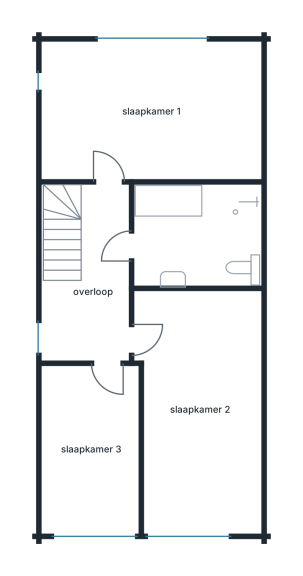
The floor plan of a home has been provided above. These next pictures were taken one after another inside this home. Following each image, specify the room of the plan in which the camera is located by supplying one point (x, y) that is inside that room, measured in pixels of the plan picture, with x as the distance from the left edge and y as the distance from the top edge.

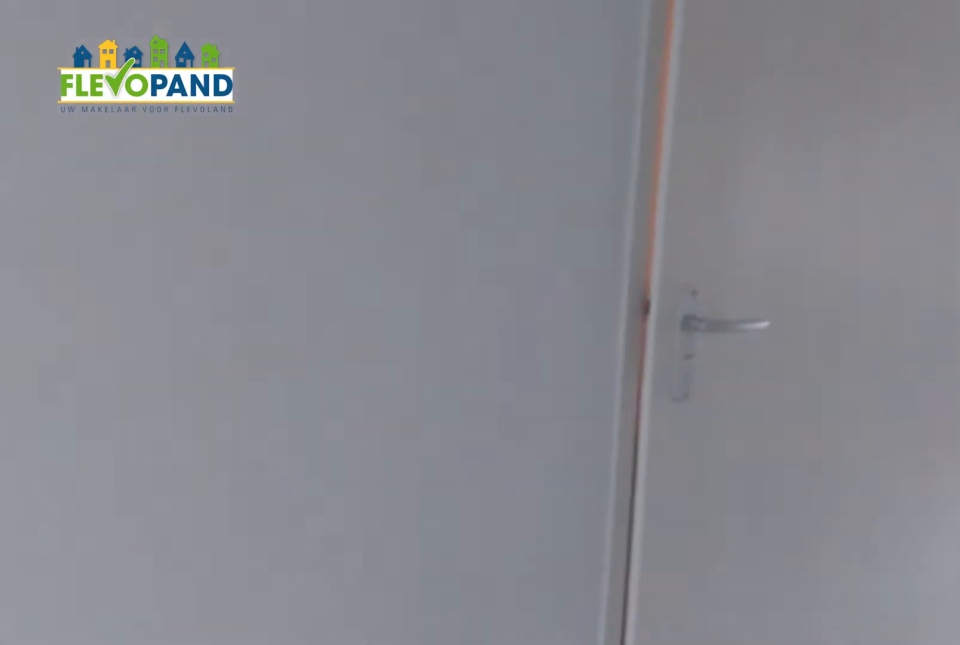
(94, 287)
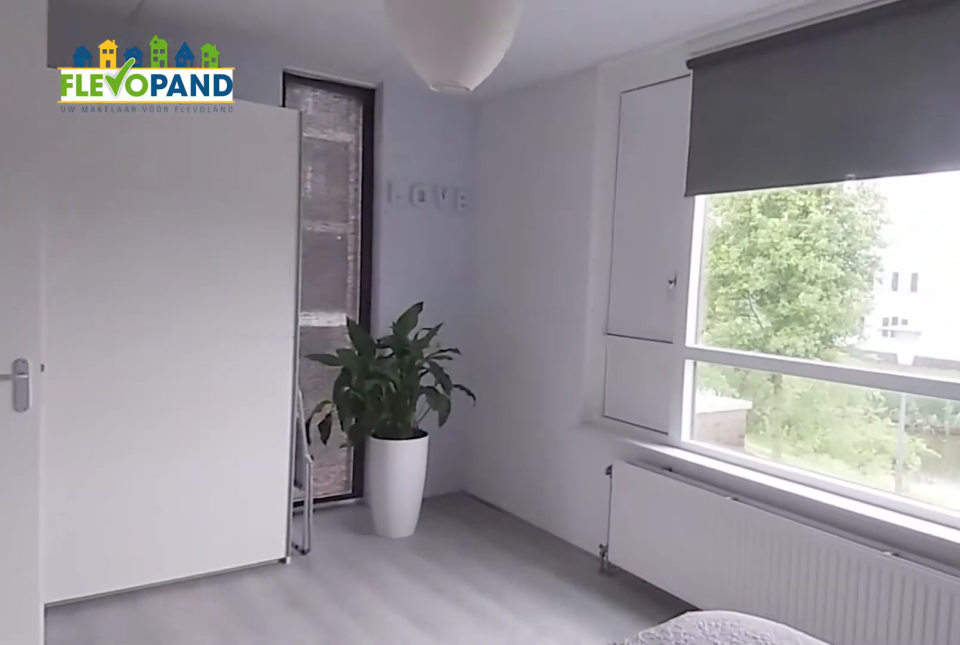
(152, 111)
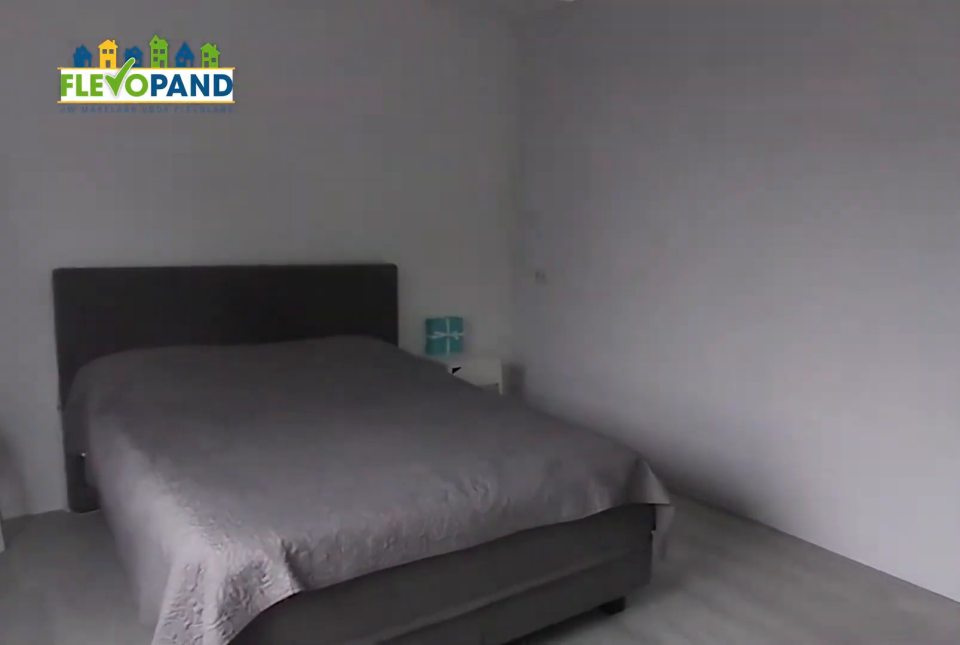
(152, 111)
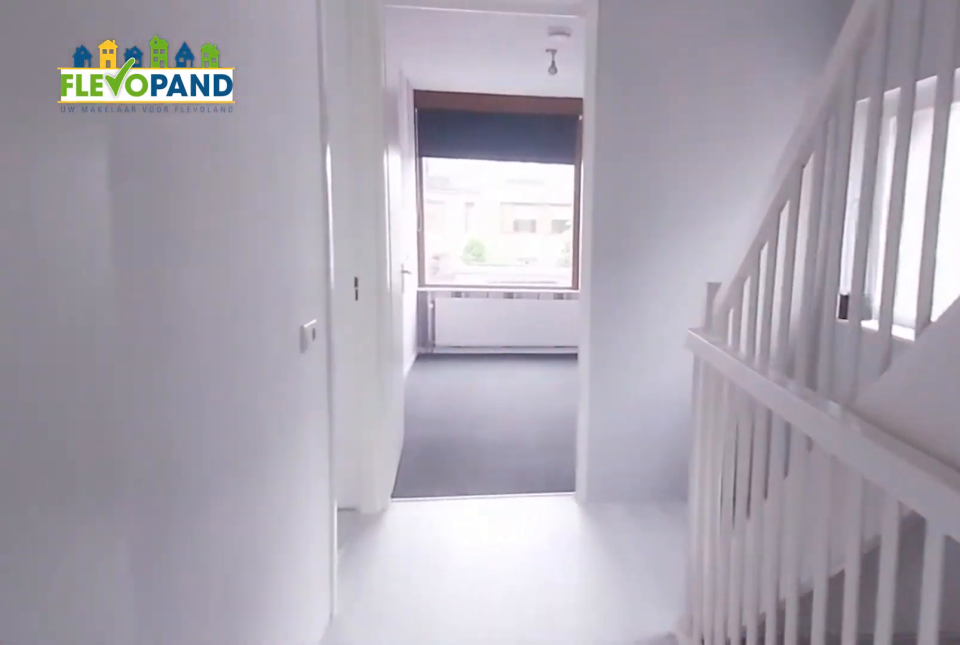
(96, 286)
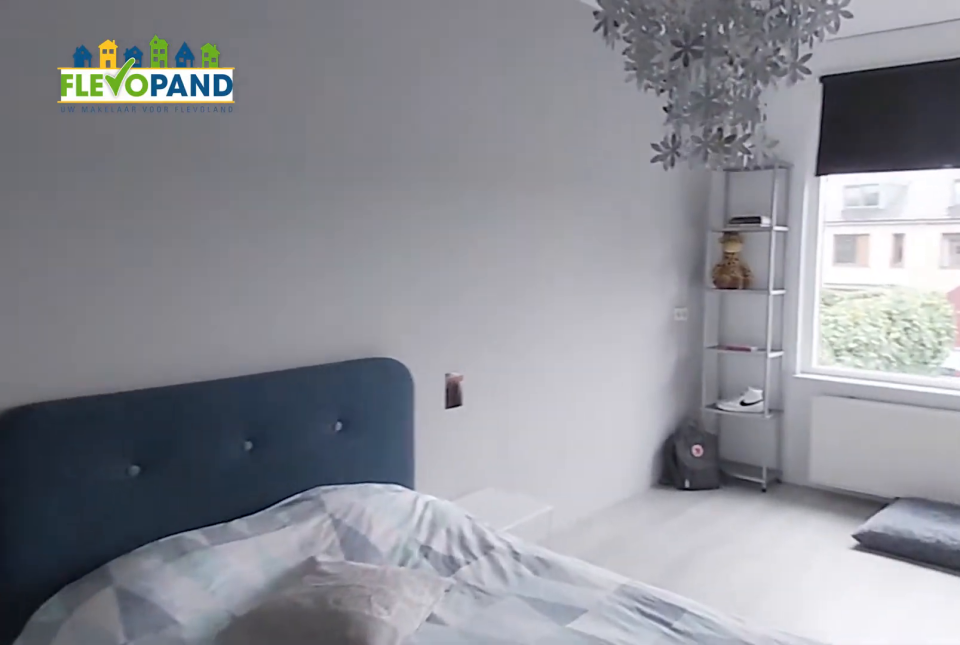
(139, 325)
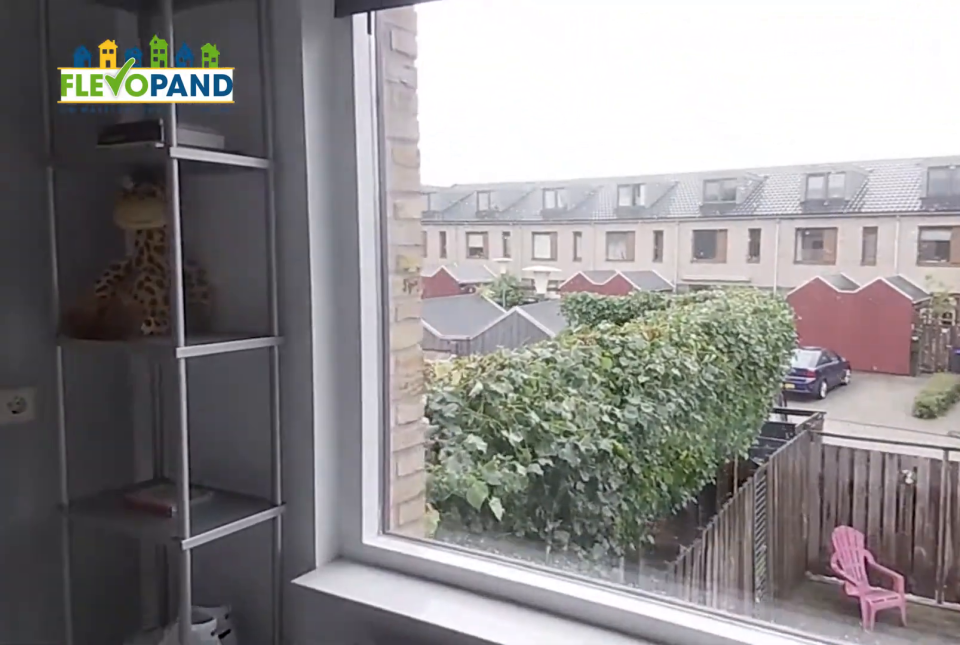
(139, 325)
